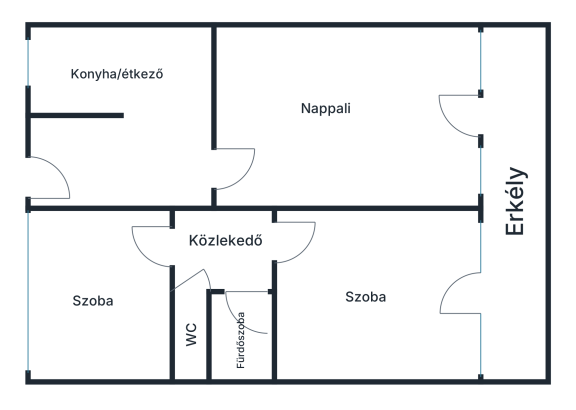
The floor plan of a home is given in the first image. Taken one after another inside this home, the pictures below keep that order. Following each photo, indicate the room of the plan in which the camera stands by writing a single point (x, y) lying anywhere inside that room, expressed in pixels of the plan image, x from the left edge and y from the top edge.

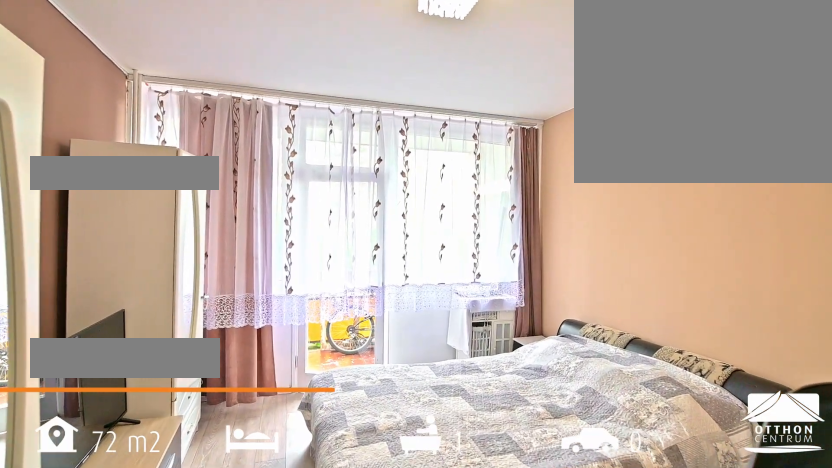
(366, 322)
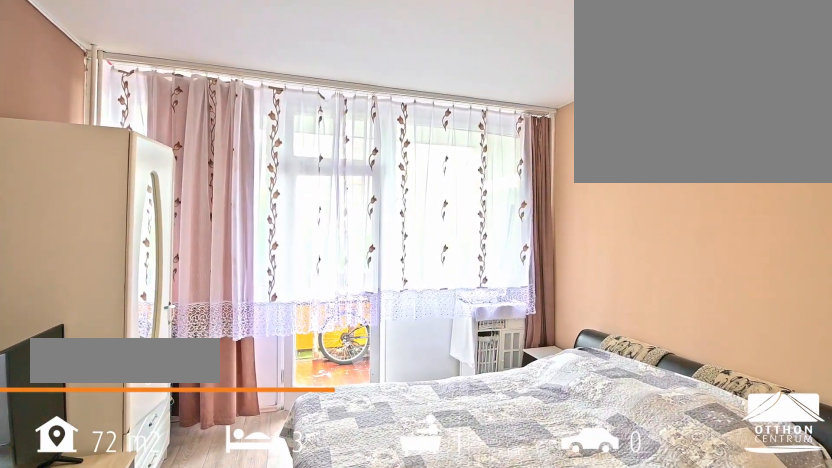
(366, 322)
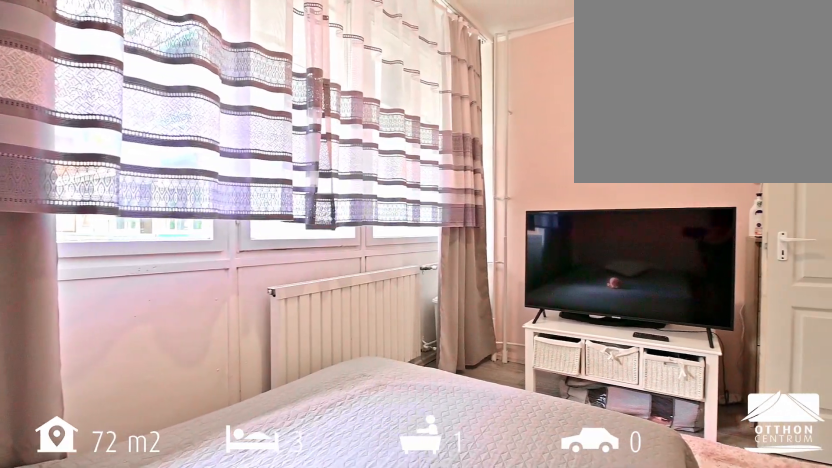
(96, 328)
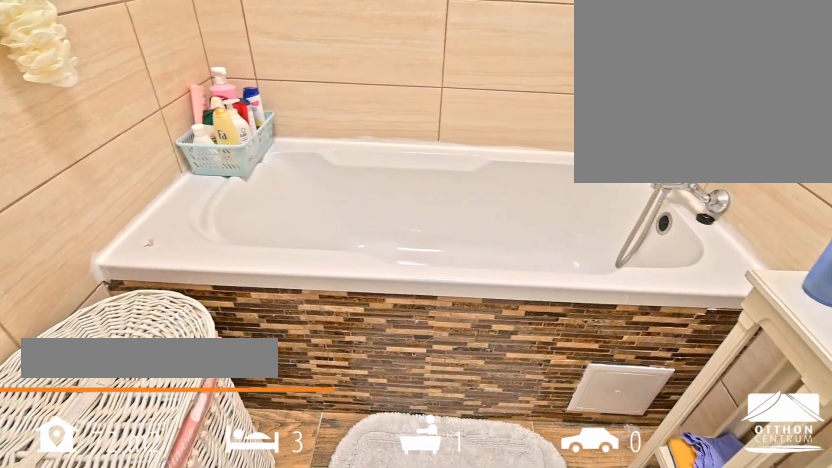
(258, 342)
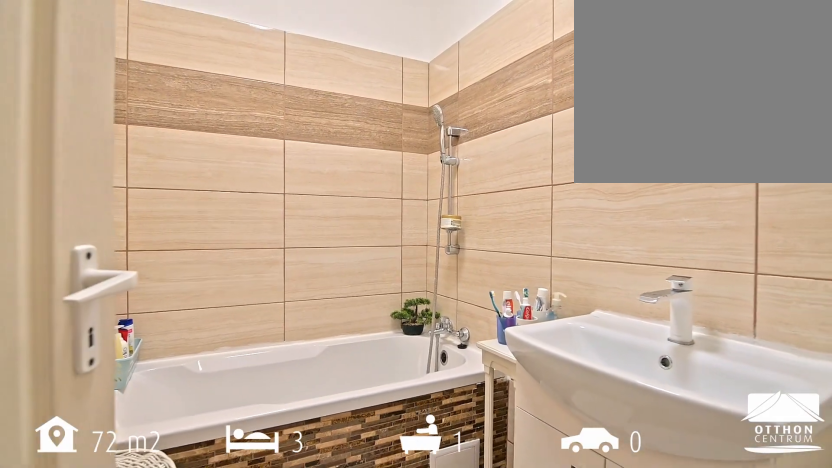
(258, 342)
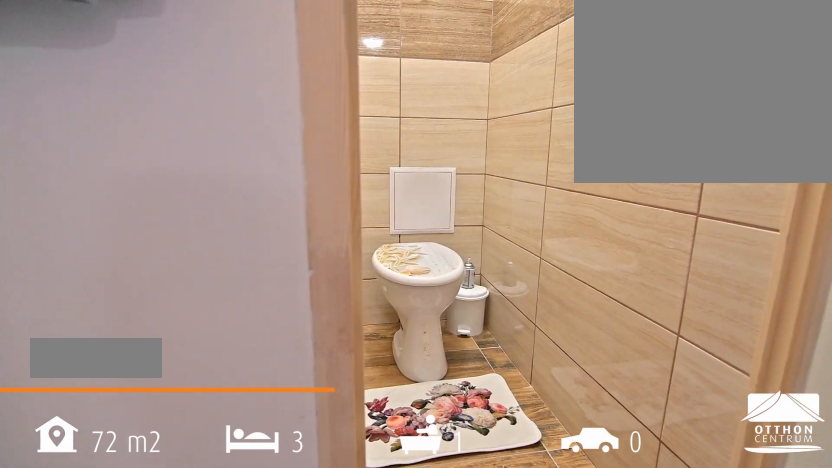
(192, 359)
